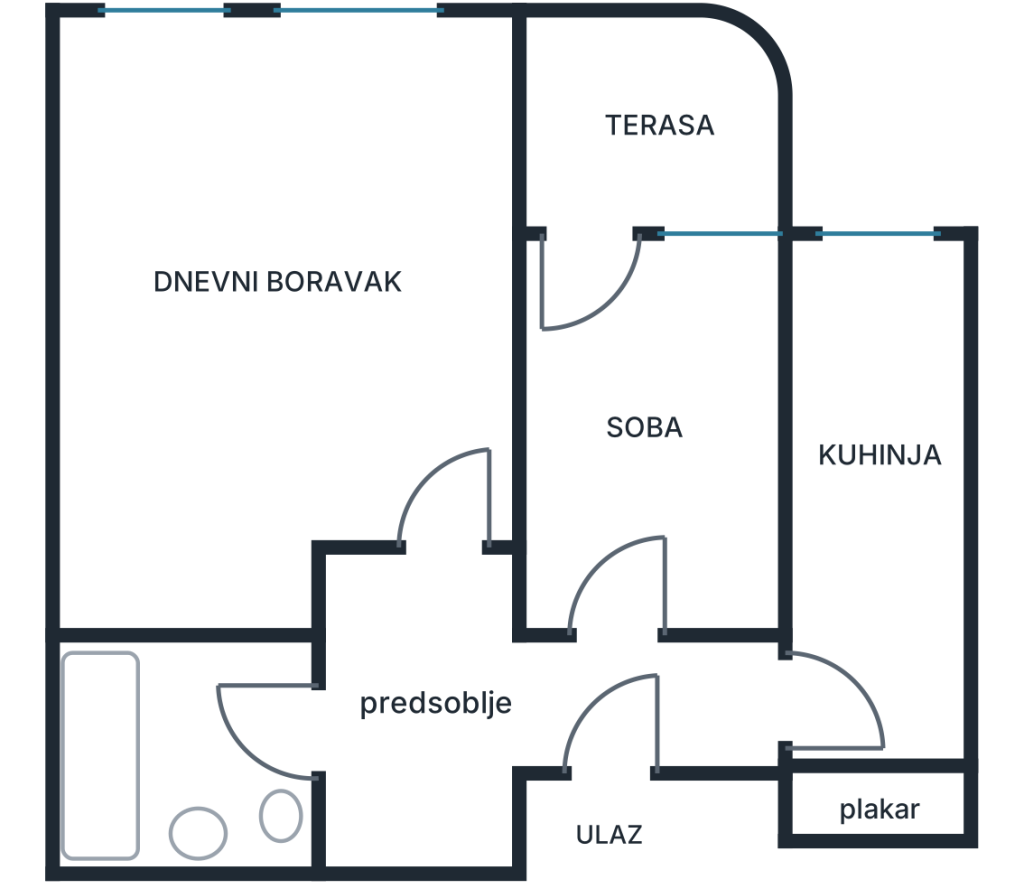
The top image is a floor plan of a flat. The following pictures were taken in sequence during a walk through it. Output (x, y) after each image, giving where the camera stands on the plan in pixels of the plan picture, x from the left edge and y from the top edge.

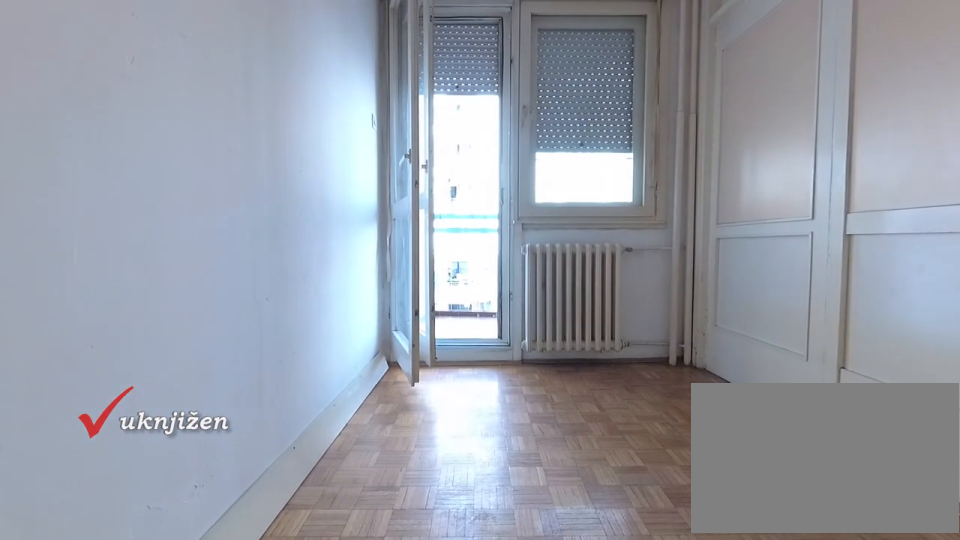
(609, 602)
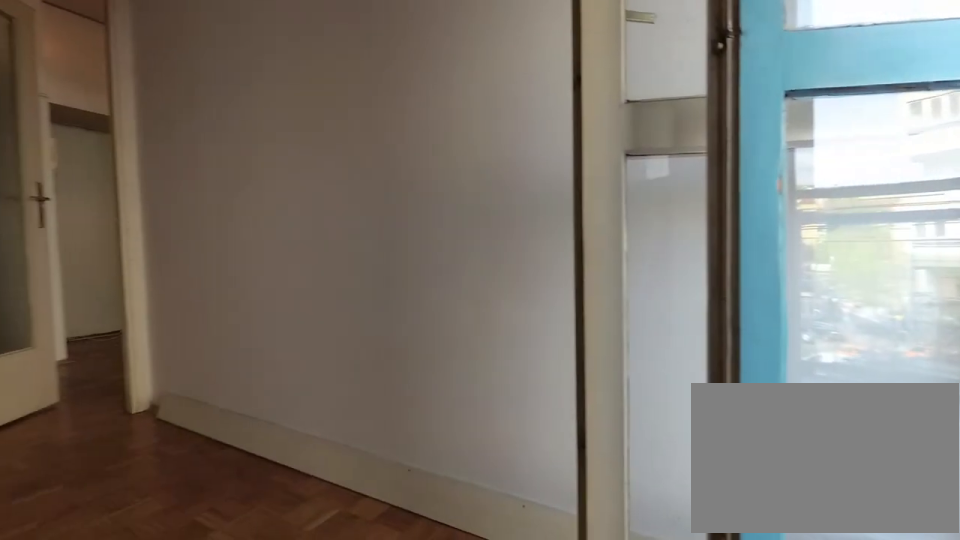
(642, 266)
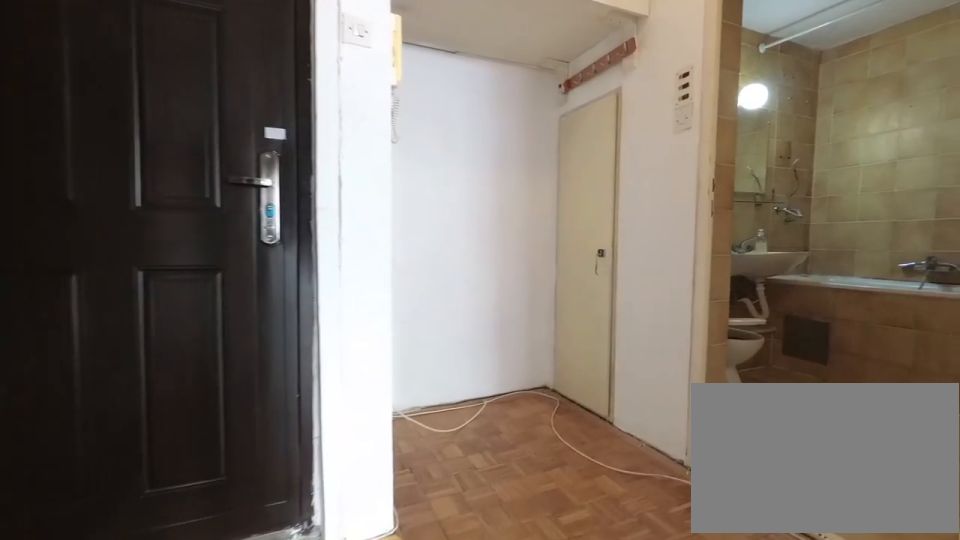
(623, 624)
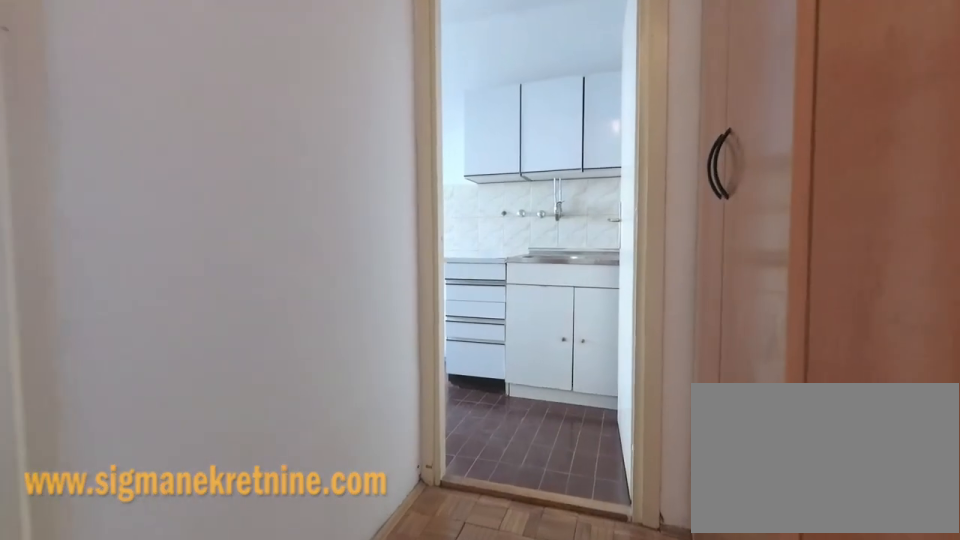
(631, 713)
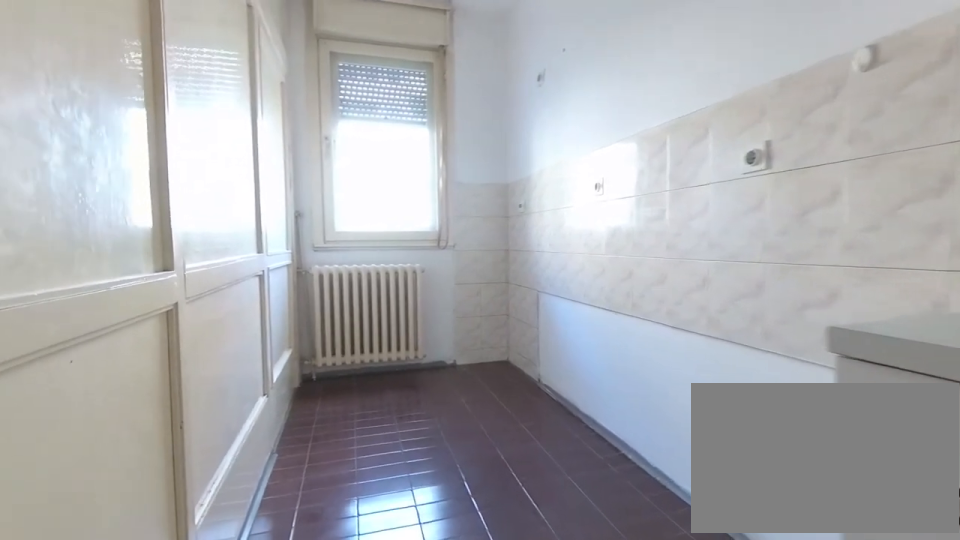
(875, 658)
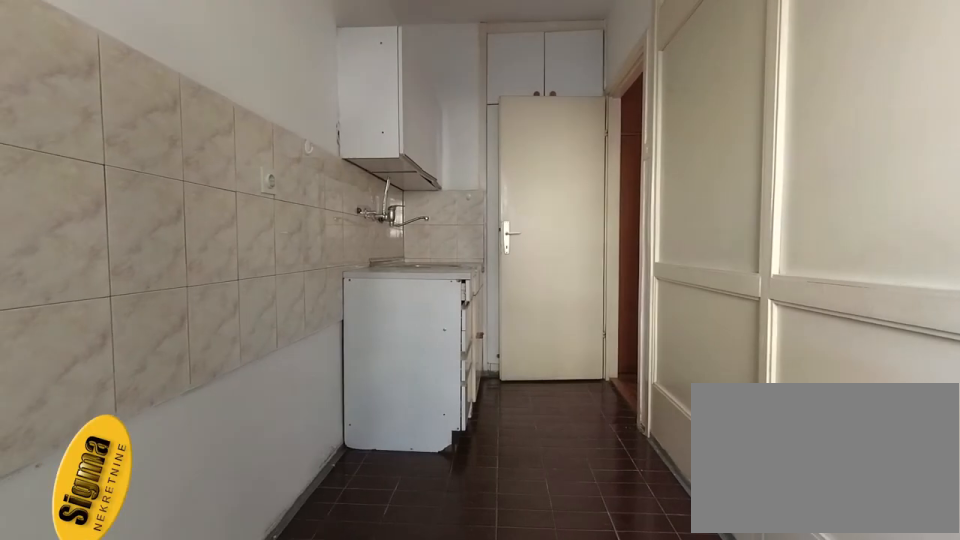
(873, 261)
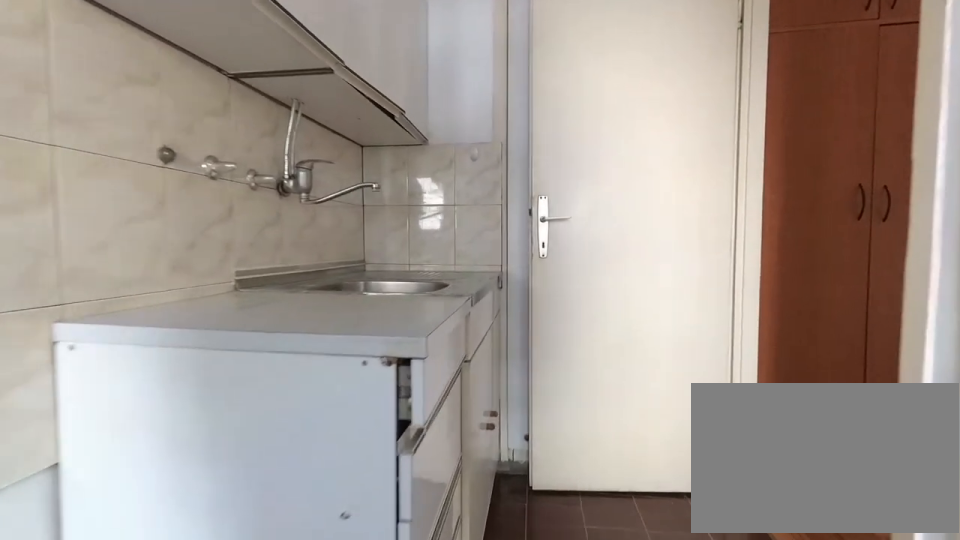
(873, 505)
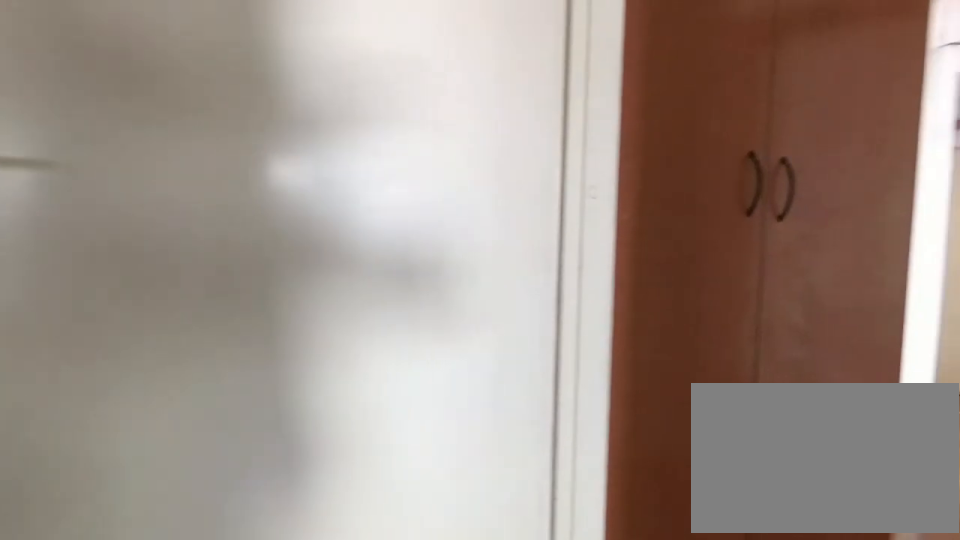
(894, 653)
